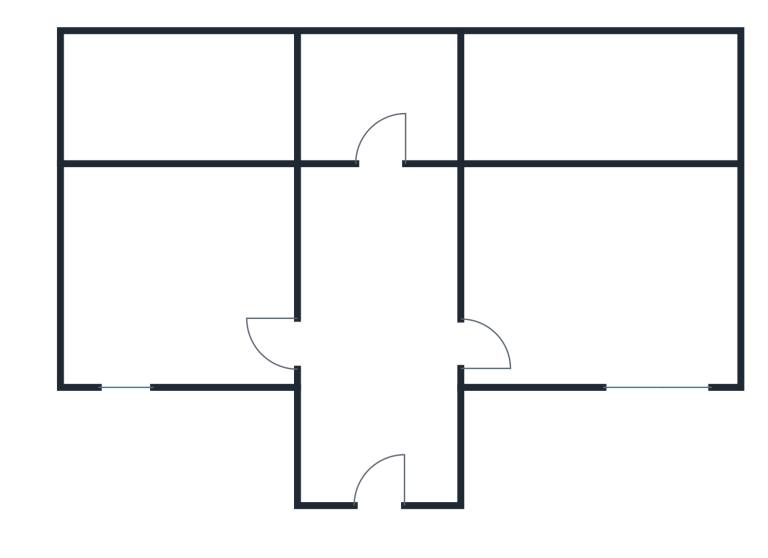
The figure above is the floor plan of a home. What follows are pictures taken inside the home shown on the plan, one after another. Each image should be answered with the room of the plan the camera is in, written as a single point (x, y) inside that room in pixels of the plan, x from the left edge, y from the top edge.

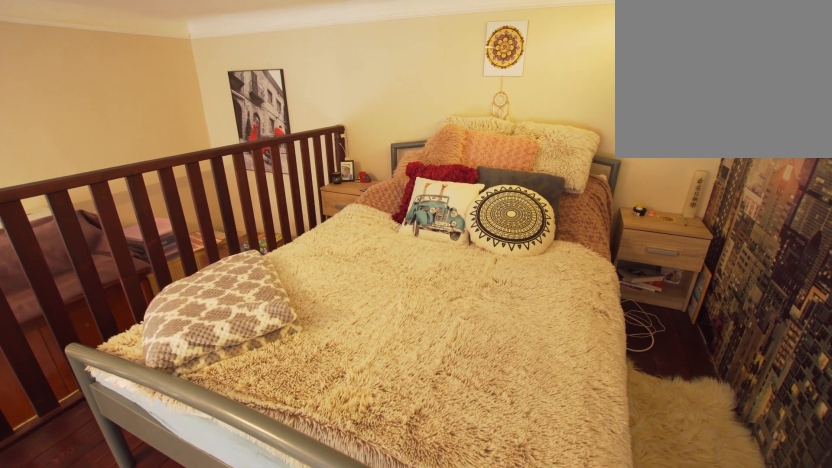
(598, 101)
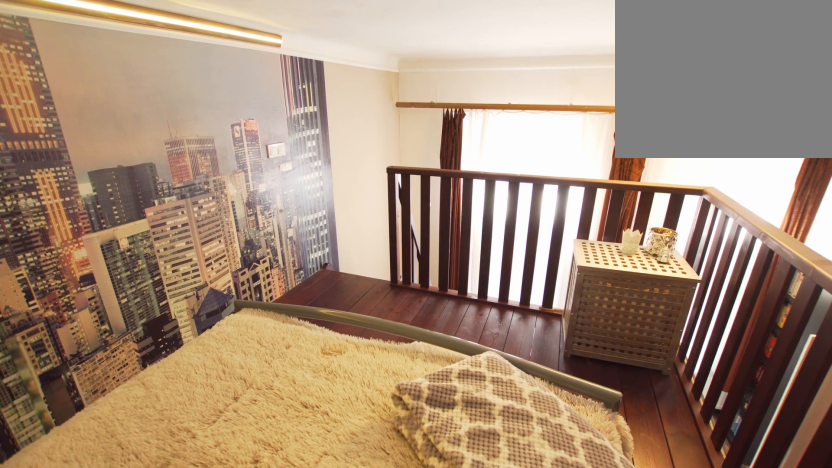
(597, 101)
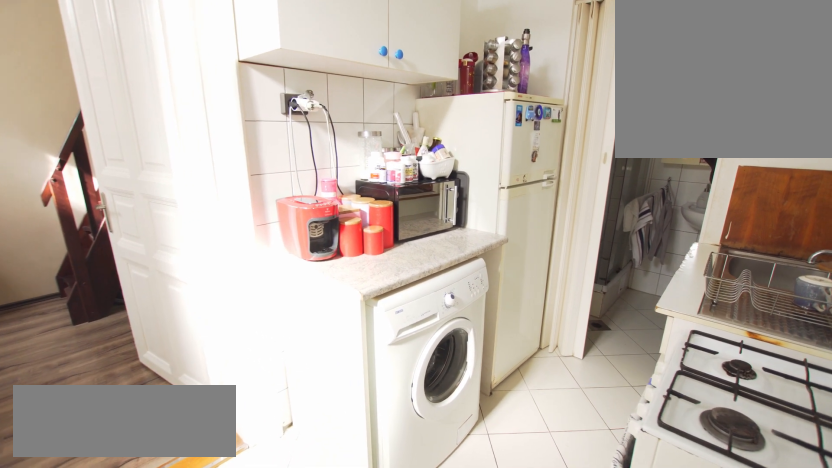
(376, 277)
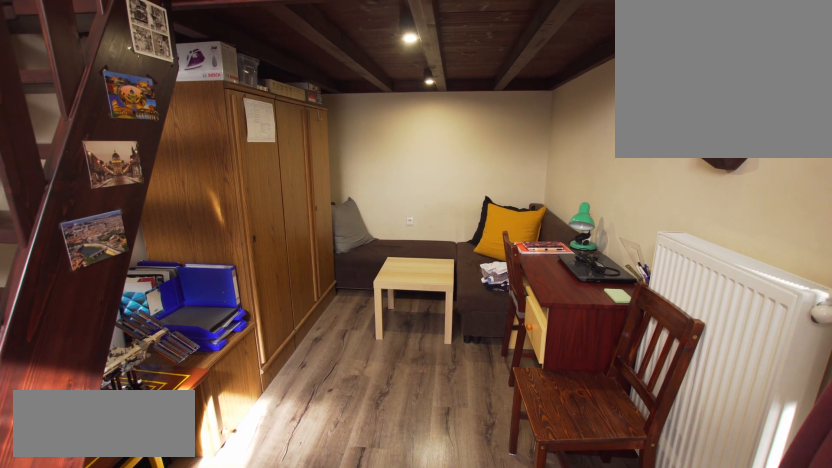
(174, 277)
